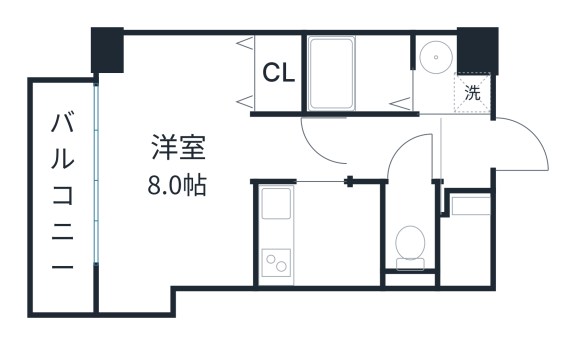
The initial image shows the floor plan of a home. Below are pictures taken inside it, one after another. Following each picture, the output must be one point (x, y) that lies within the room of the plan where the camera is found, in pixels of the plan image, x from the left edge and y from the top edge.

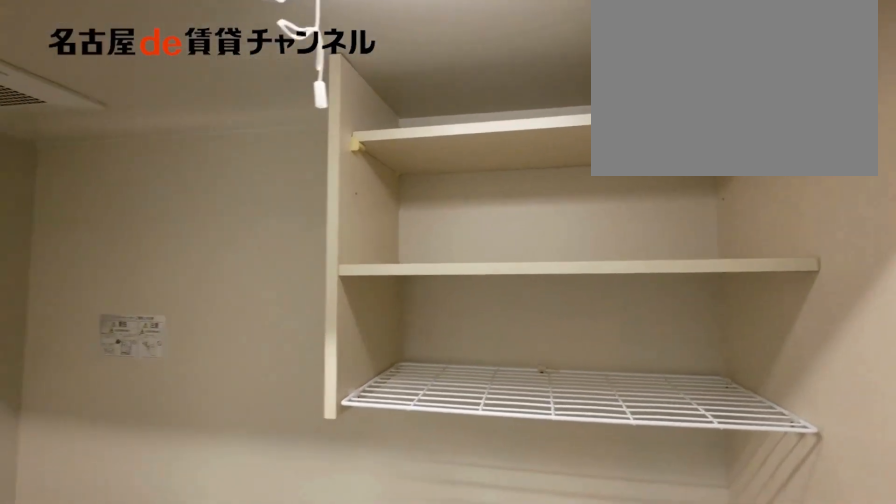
(318, 234)
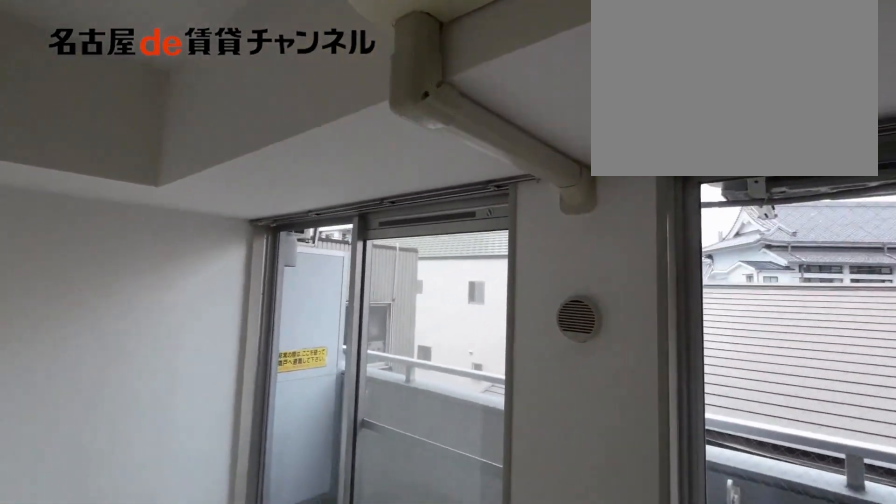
(190, 166)
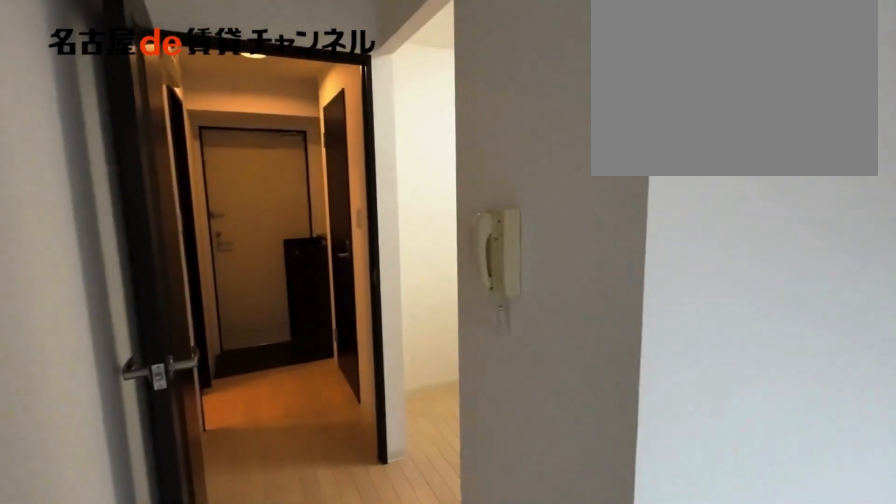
(299, 148)
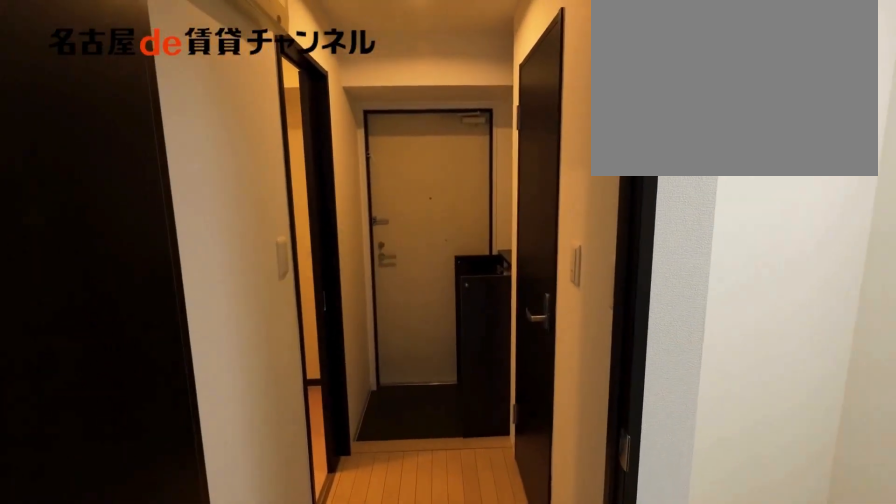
(299, 148)
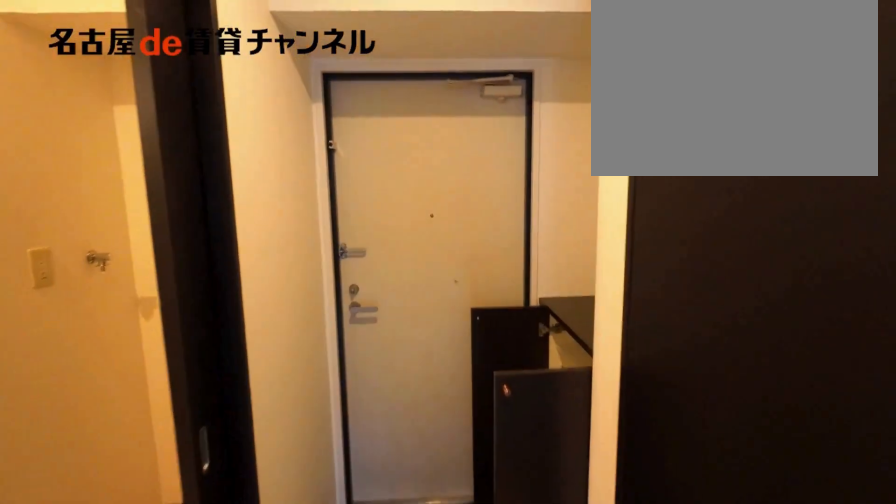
(397, 148)
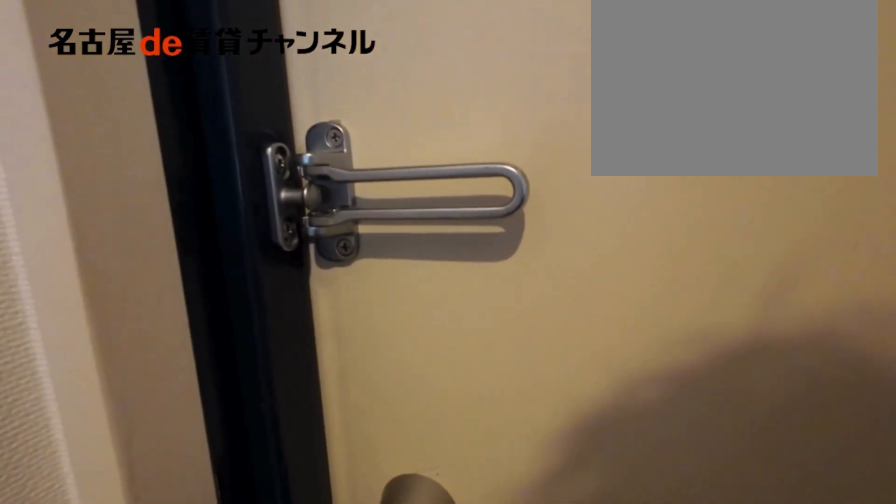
(464, 156)
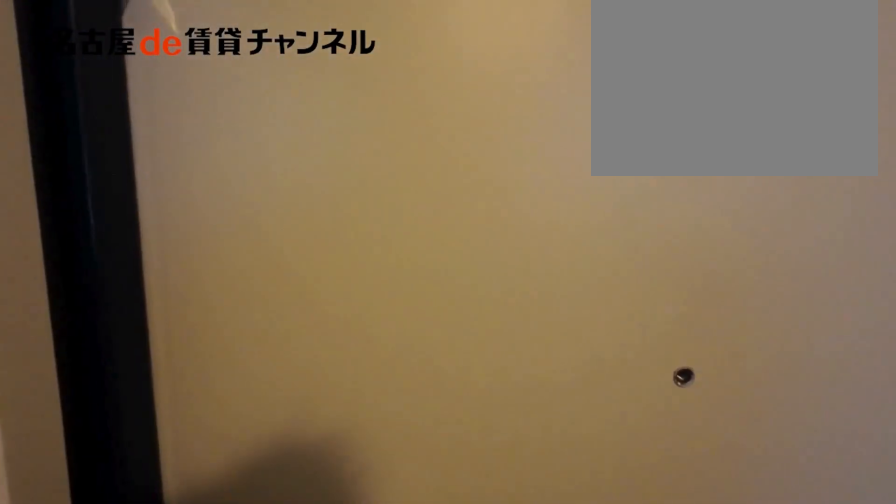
(464, 156)
